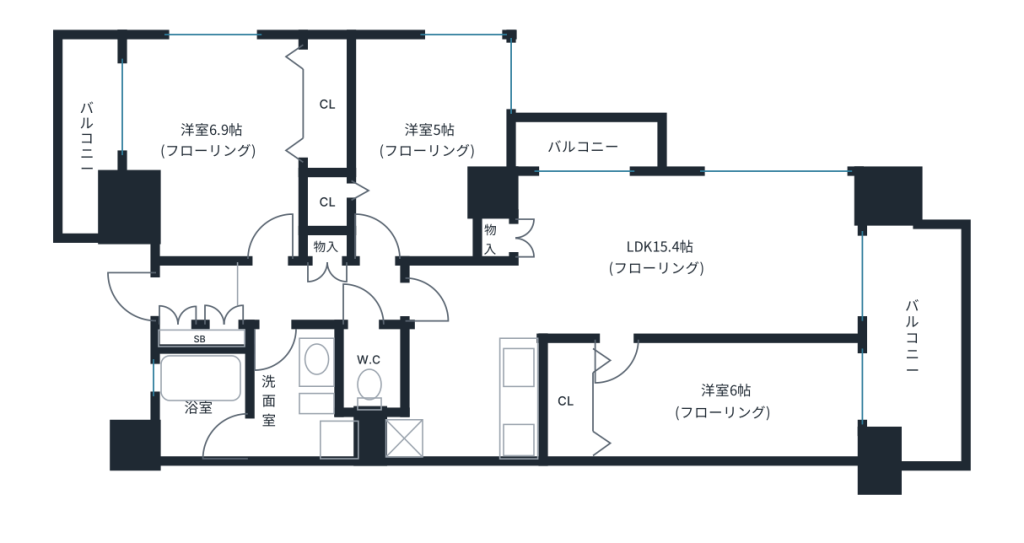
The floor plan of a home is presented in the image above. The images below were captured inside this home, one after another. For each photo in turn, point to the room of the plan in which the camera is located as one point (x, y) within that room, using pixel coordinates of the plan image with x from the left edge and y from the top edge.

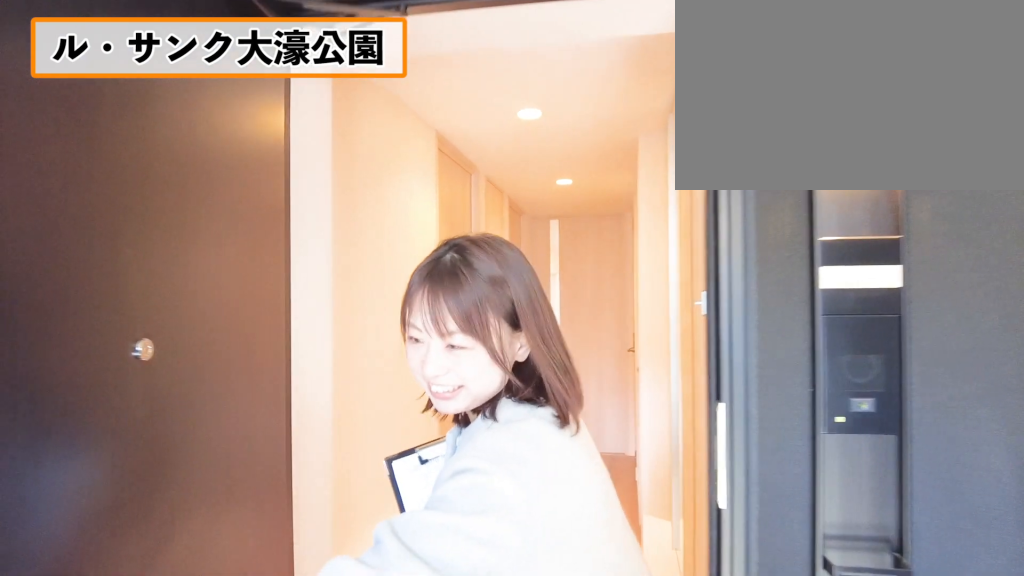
(186, 298)
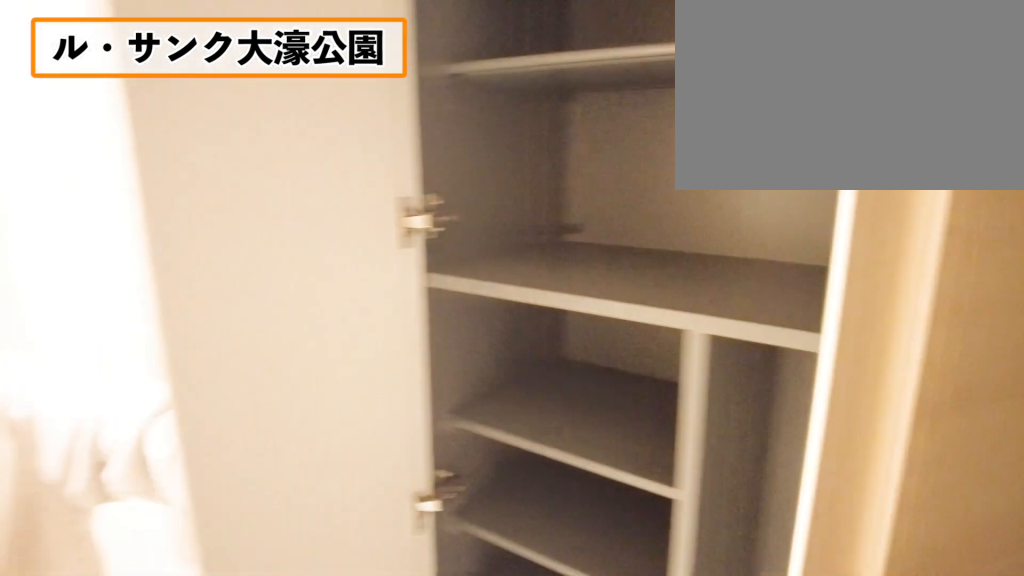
(186, 298)
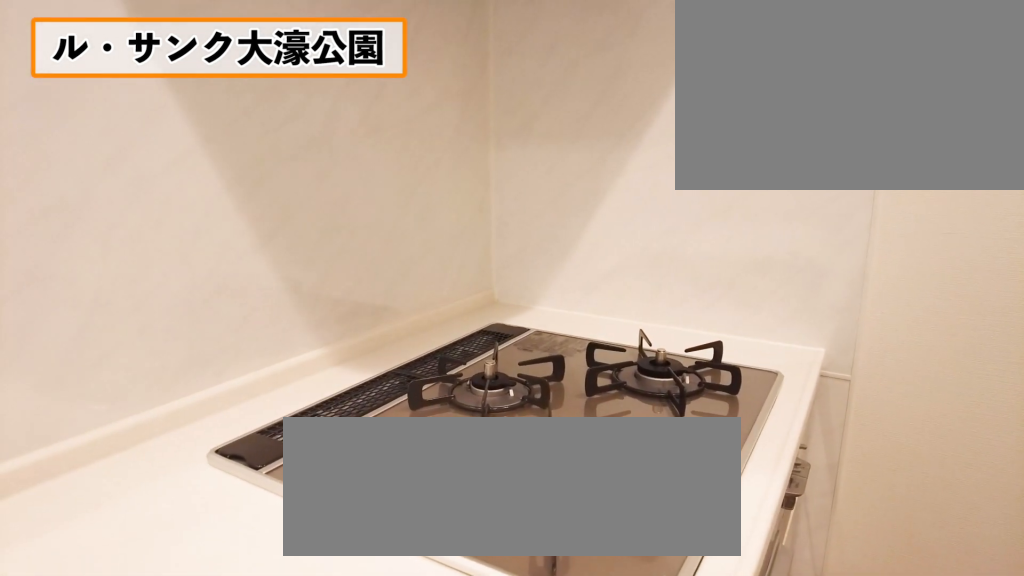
(466, 408)
